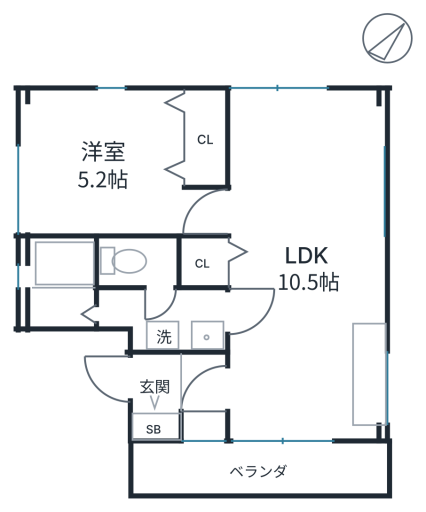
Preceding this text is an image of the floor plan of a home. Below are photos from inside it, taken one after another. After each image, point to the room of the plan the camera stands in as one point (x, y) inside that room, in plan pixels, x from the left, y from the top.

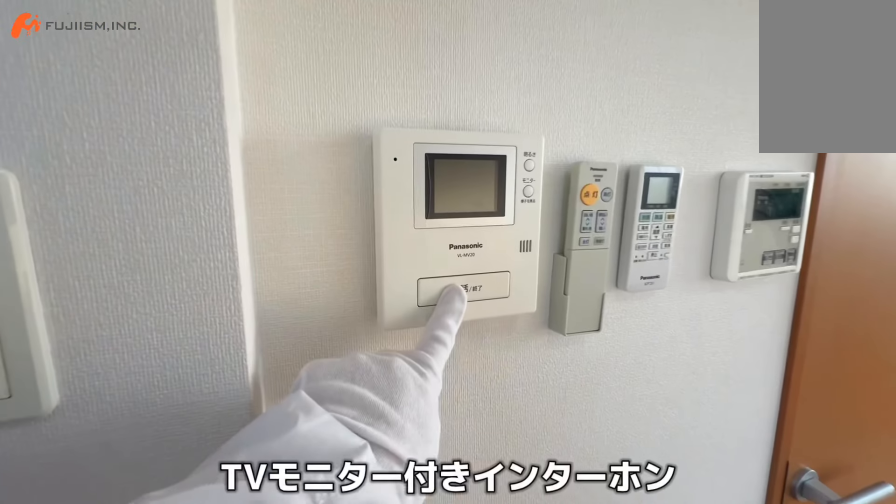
(302, 272)
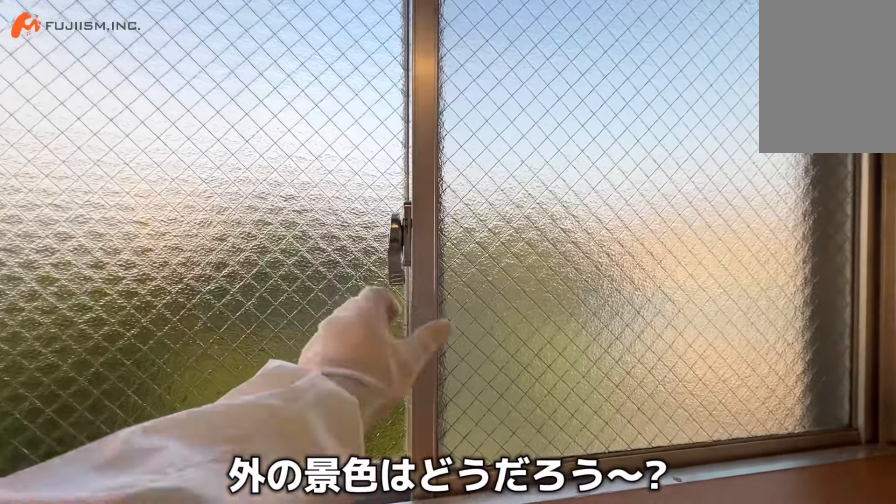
(302, 273)
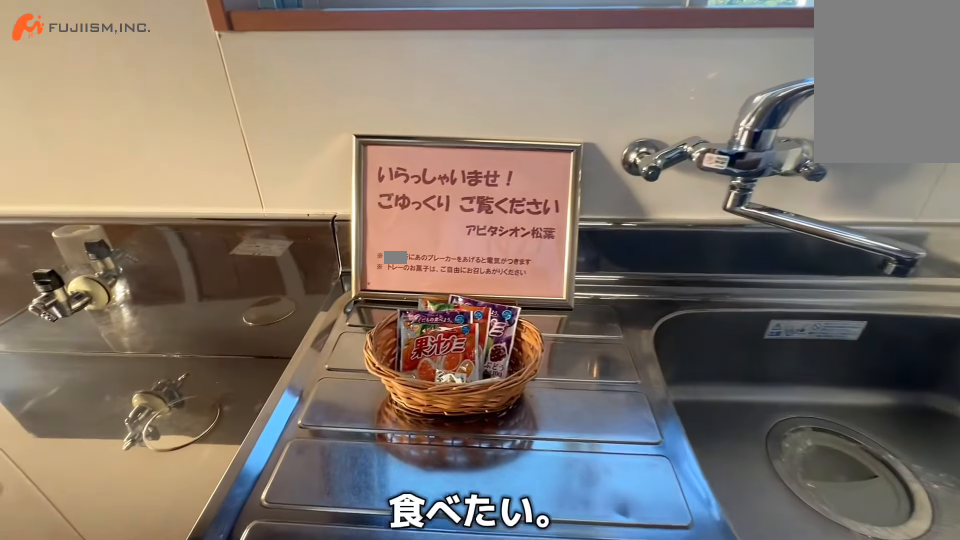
(365, 372)
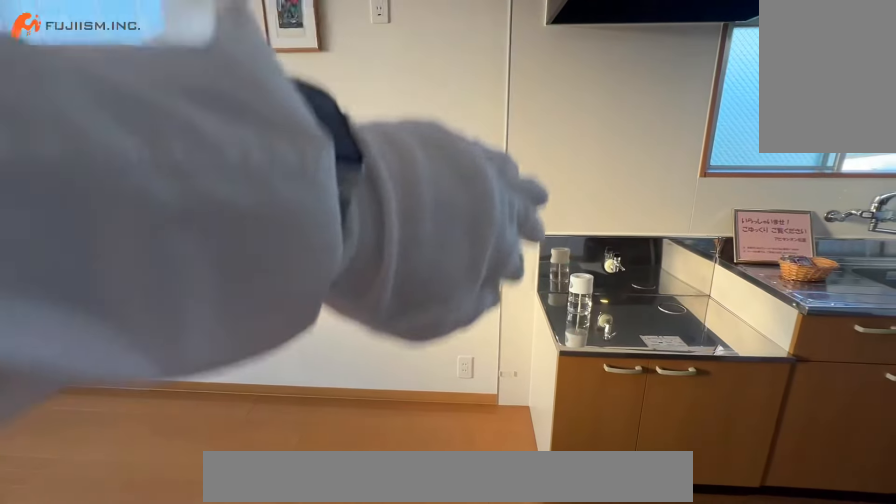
(365, 291)
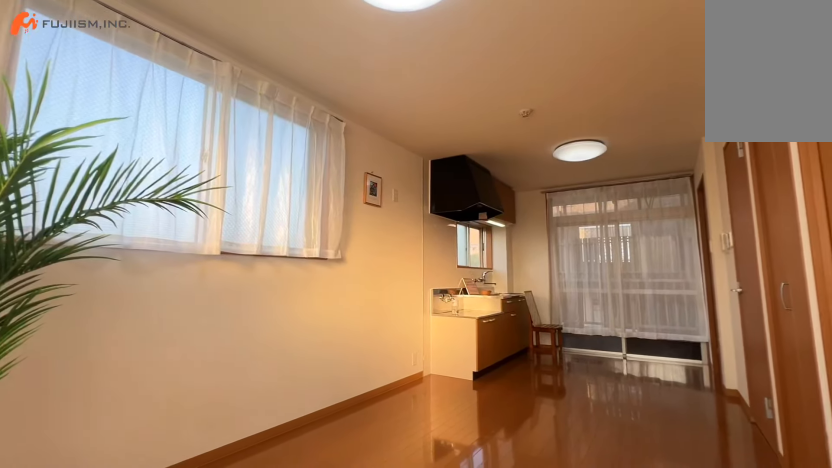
(293, 263)
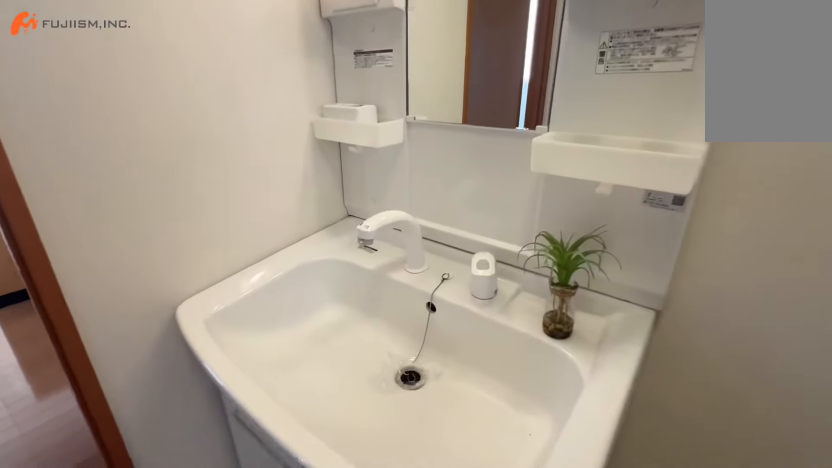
(183, 312)
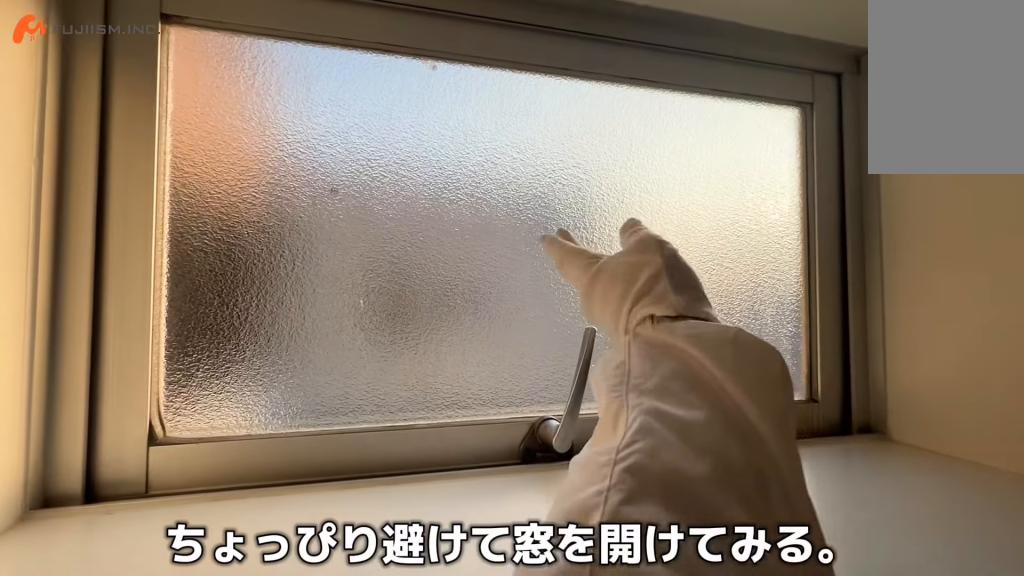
(63, 288)
